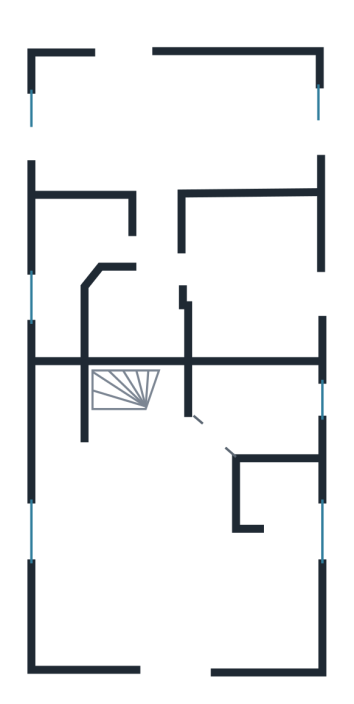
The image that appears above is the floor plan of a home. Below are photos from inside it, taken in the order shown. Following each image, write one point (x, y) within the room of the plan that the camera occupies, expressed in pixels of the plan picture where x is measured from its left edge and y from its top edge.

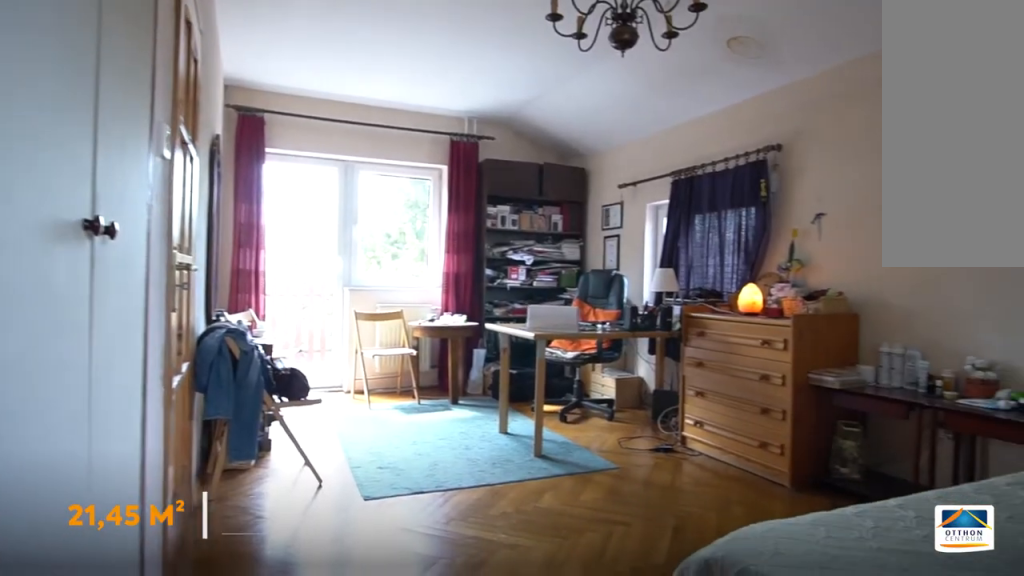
(194, 130)
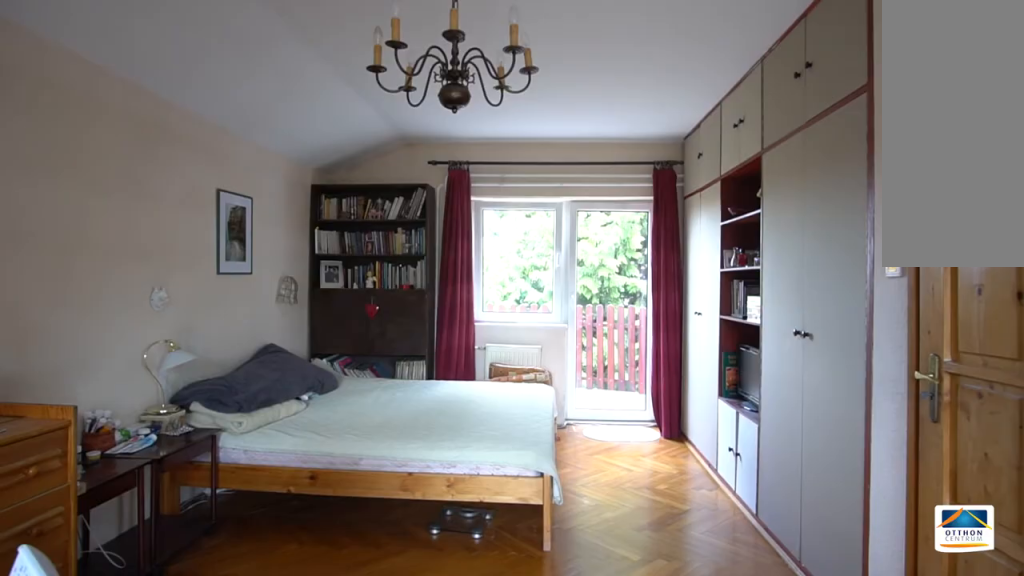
(194, 130)
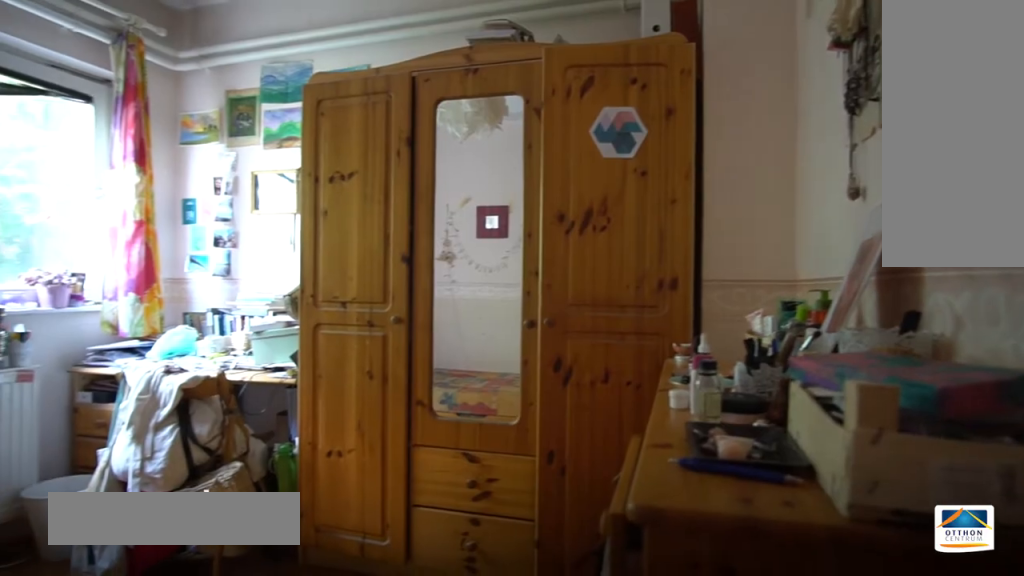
(251, 270)
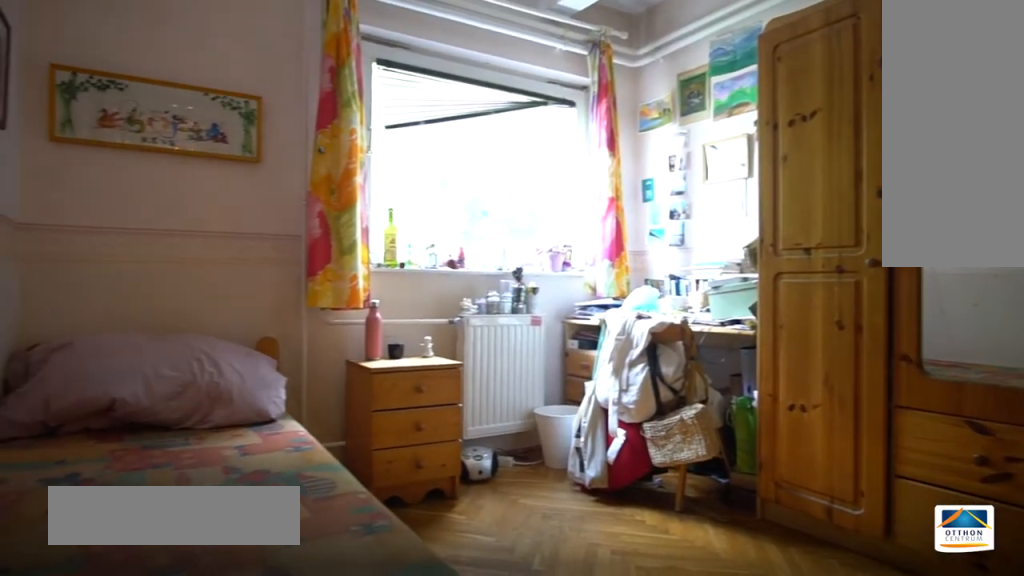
(252, 270)
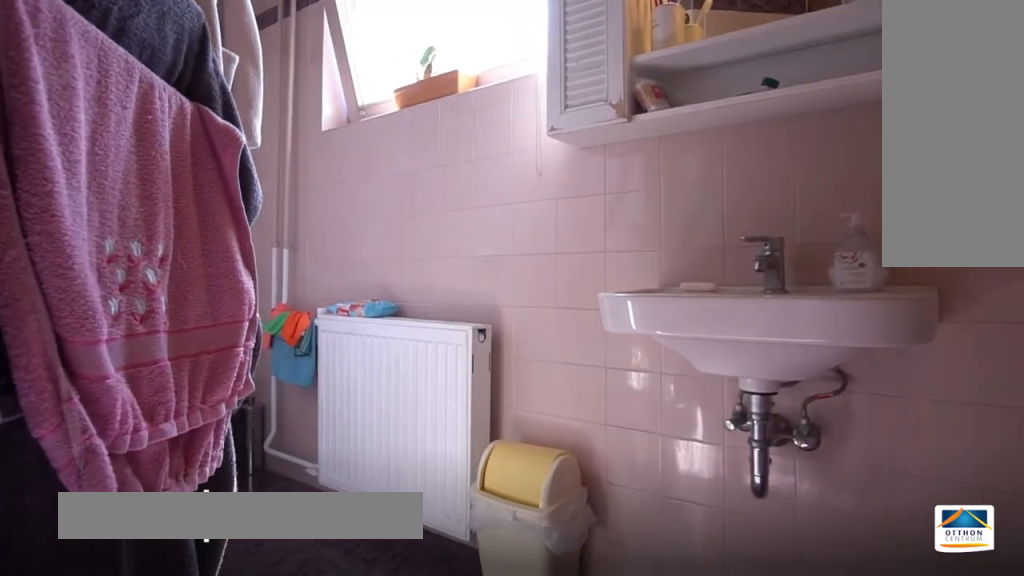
(72, 242)
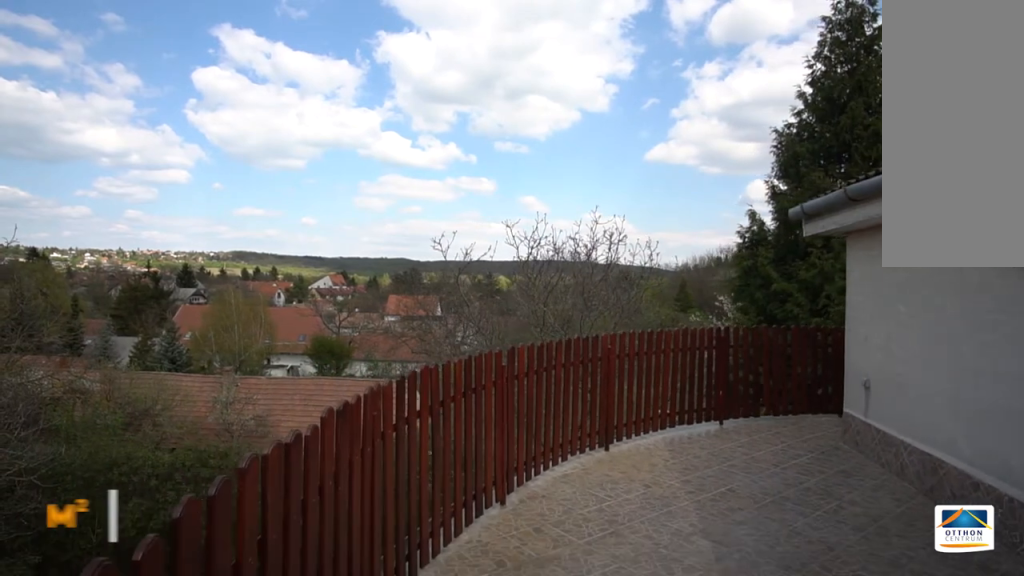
(186, 28)
